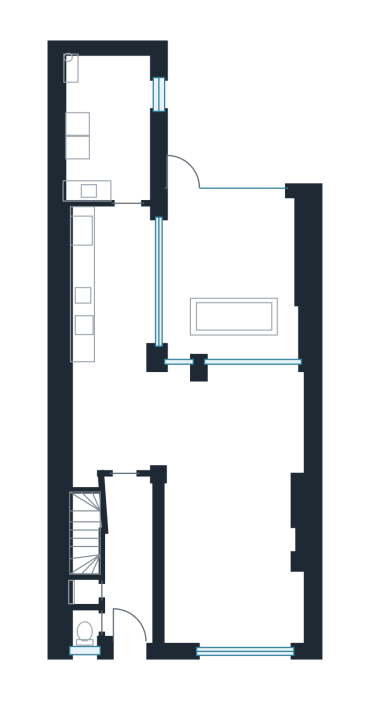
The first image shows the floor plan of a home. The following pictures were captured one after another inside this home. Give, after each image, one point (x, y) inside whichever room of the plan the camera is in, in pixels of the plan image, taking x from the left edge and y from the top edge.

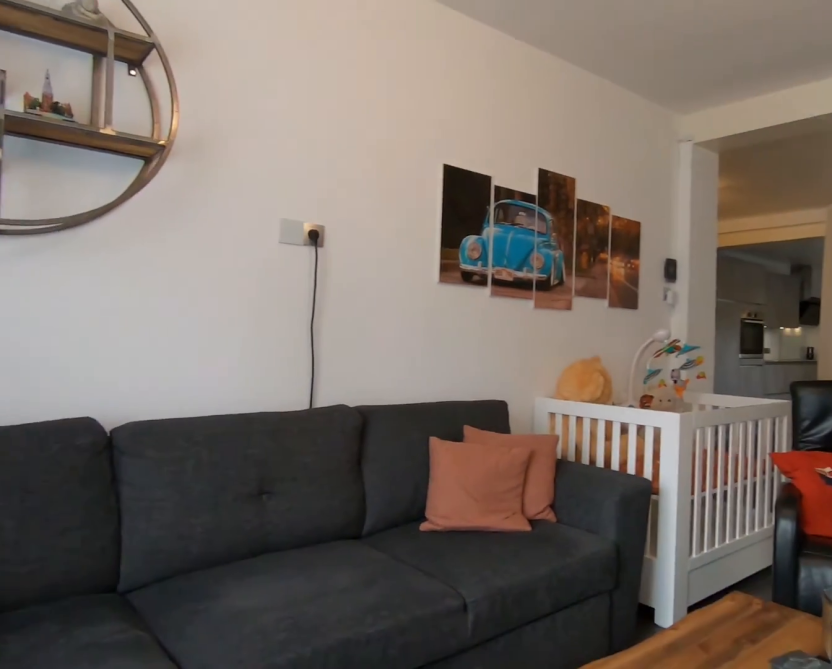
(230, 562)
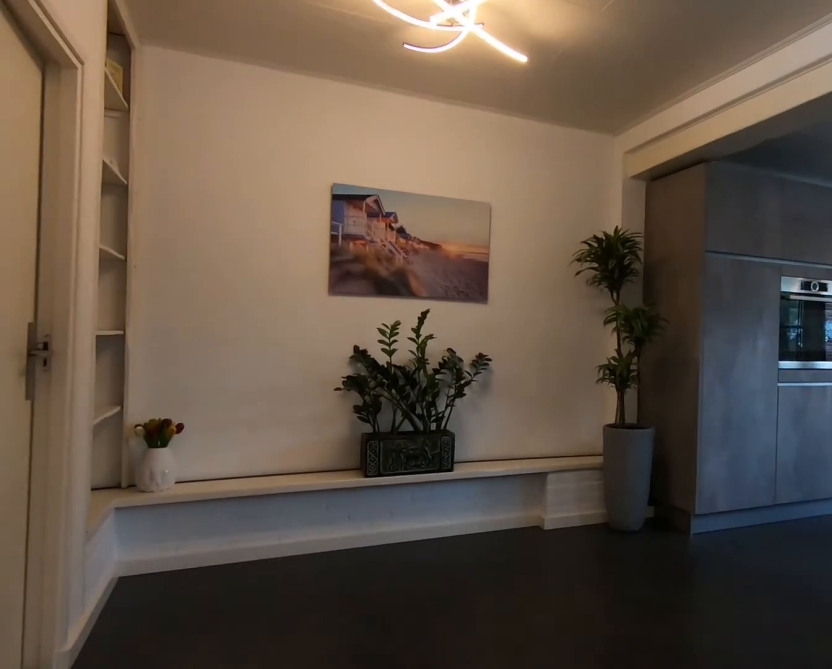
(187, 419)
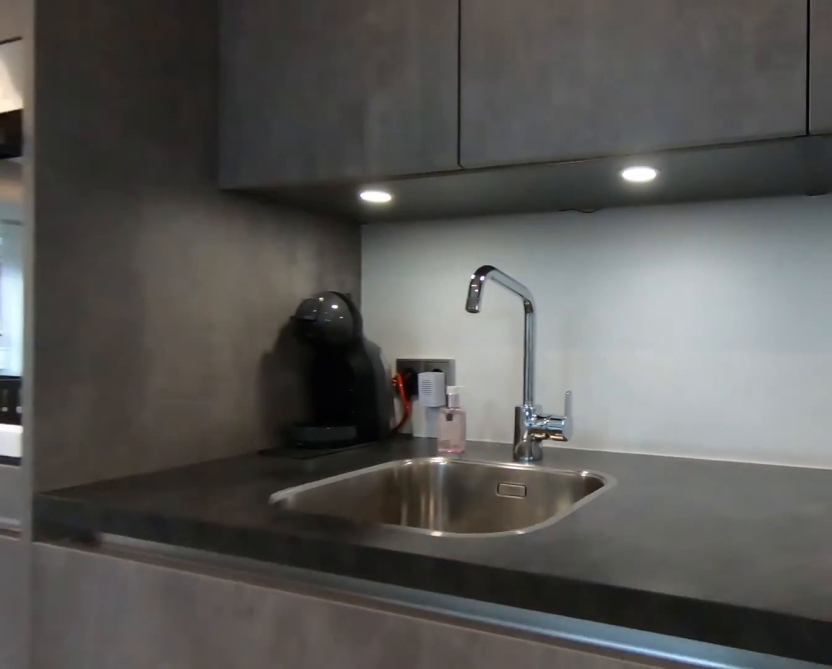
(121, 285)
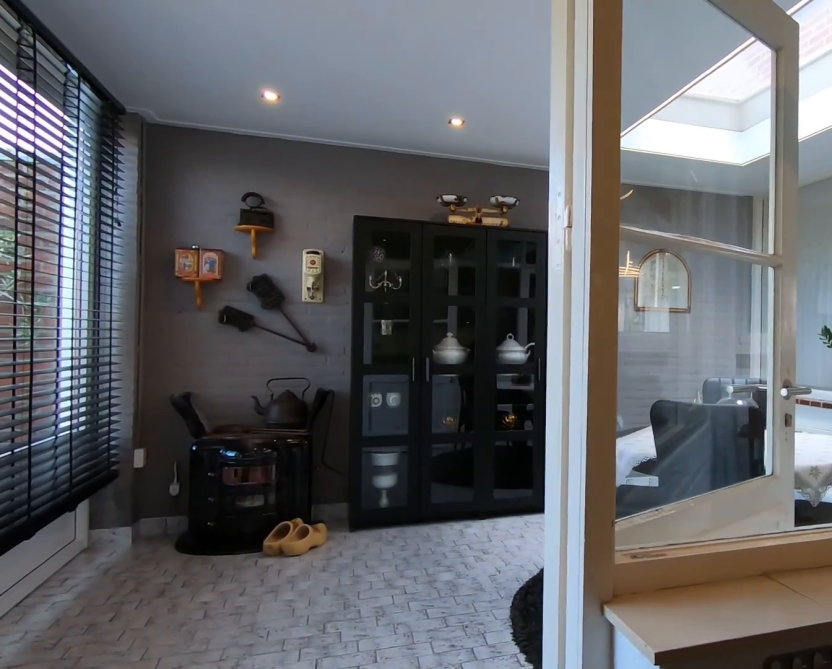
(121, 285)
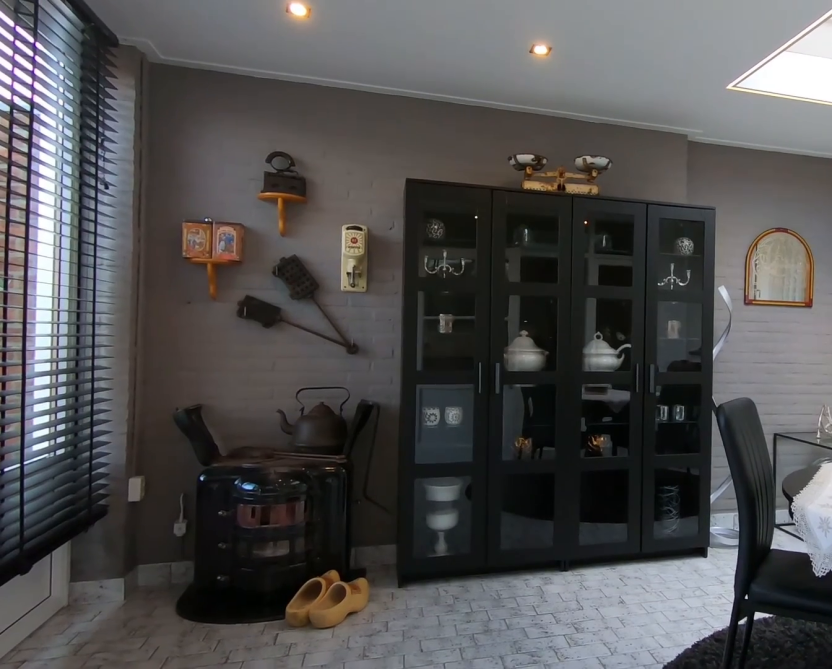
(231, 274)
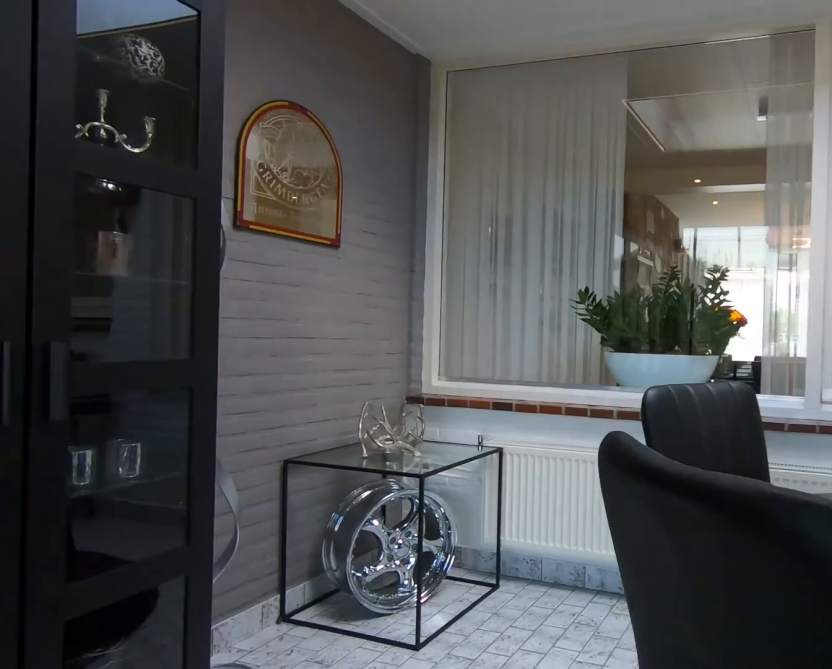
(231, 274)
